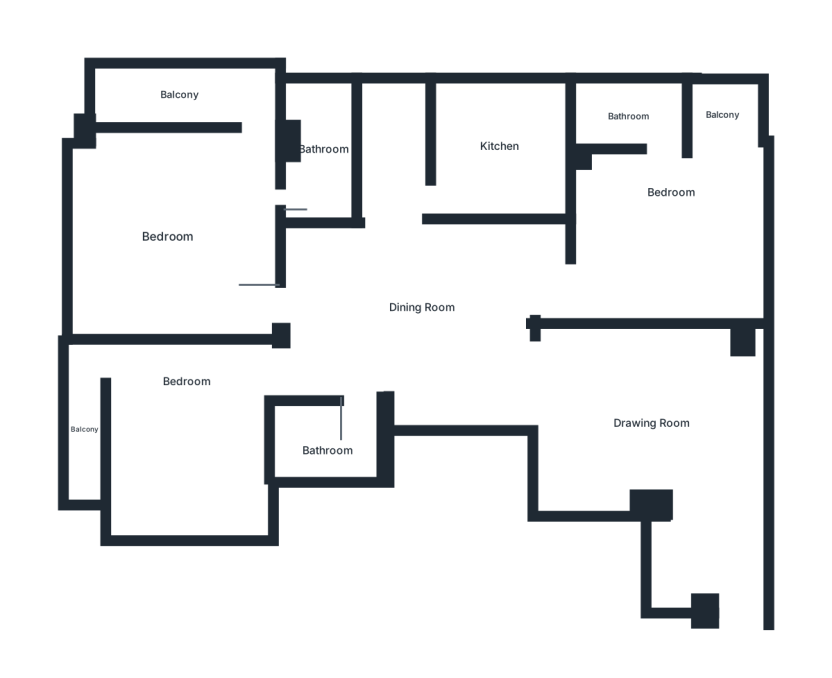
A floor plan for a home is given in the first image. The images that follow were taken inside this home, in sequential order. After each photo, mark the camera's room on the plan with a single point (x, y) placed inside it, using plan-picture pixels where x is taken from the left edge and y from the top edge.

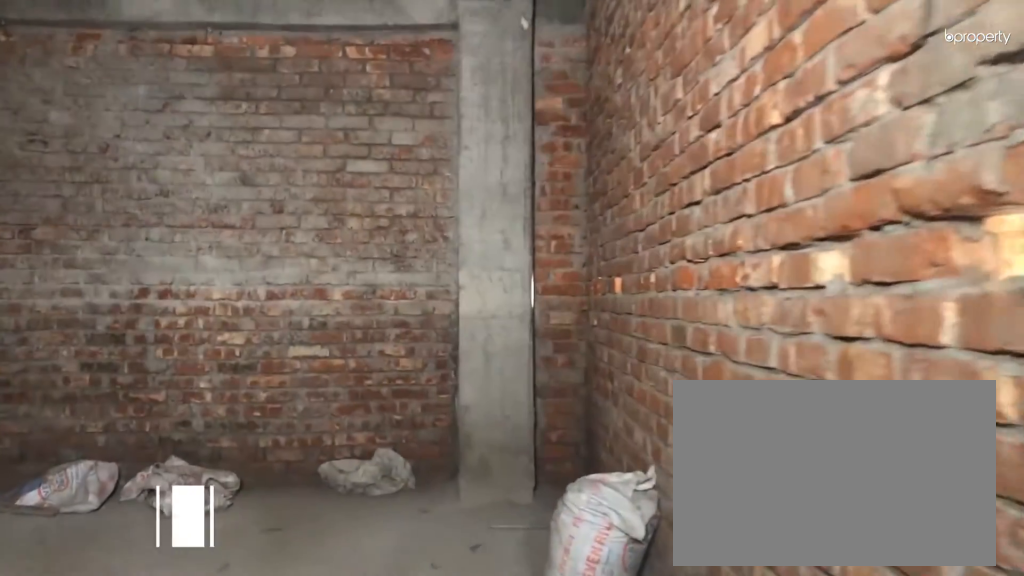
(660, 424)
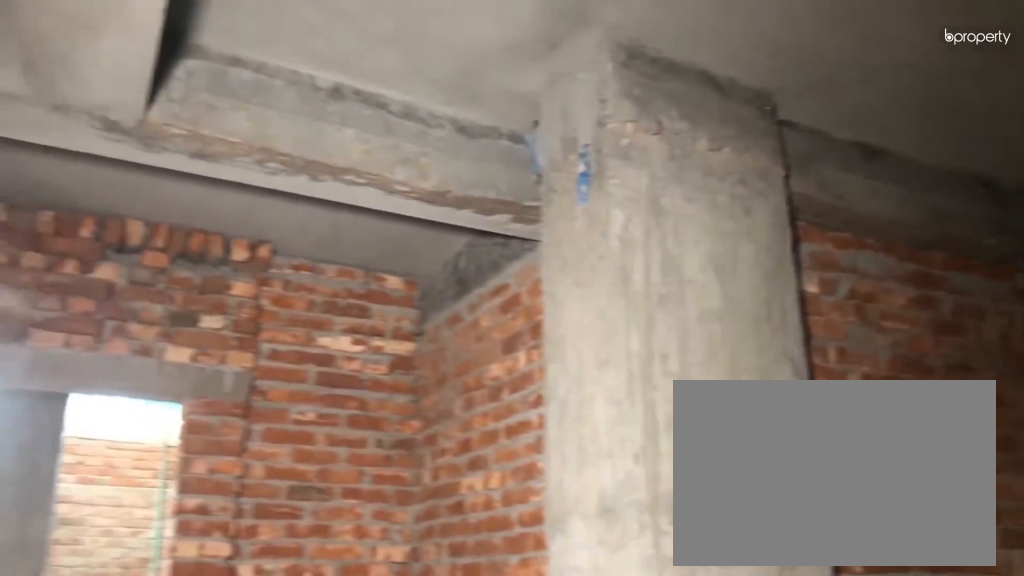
(660, 423)
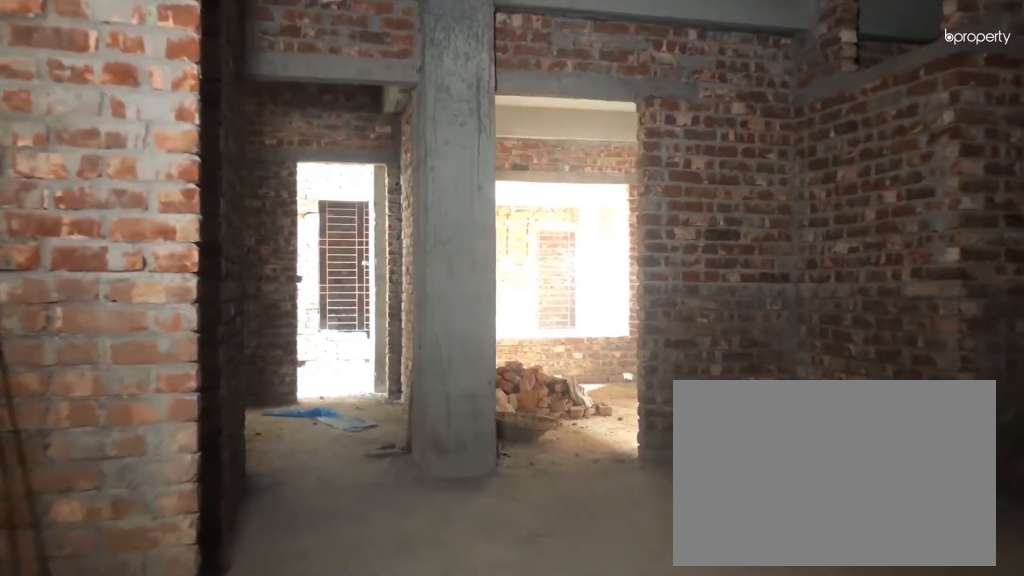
(422, 303)
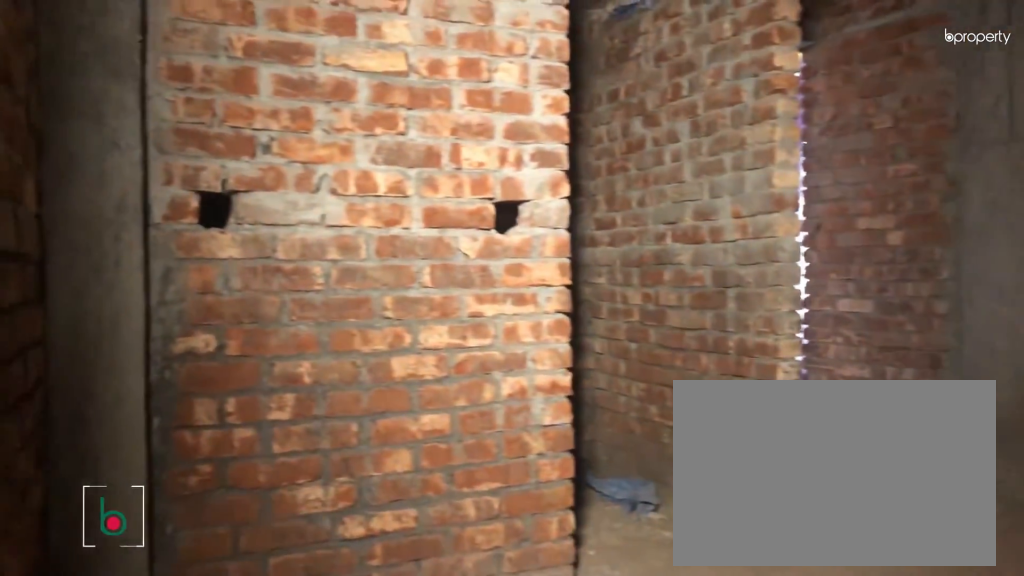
(664, 226)
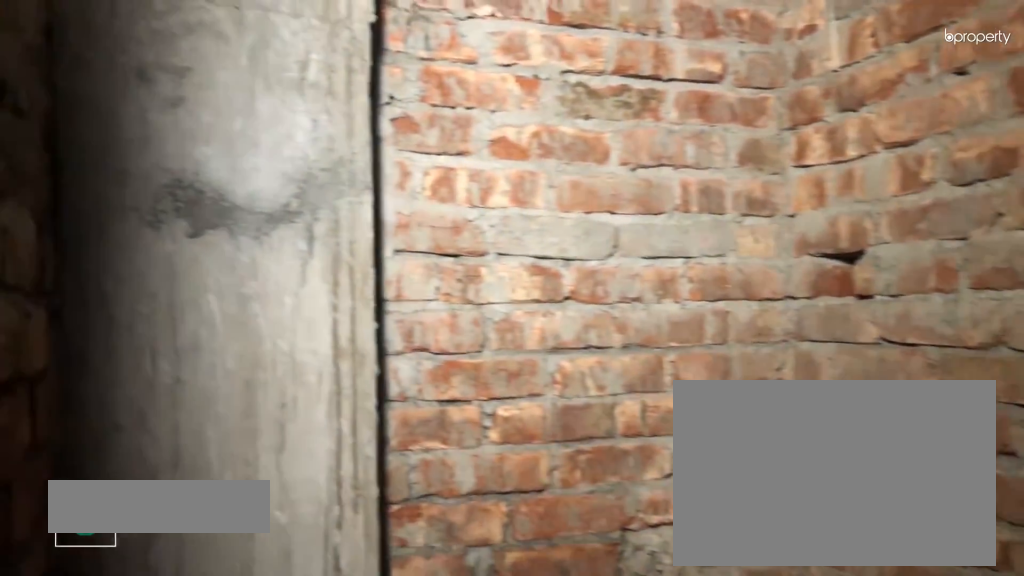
(629, 121)
